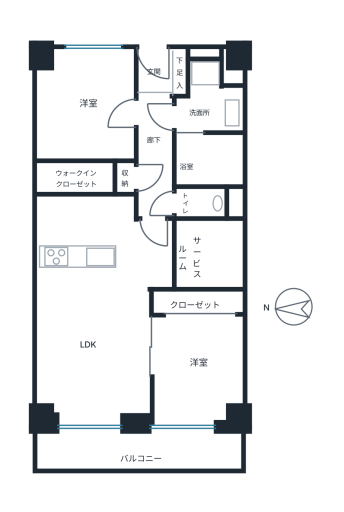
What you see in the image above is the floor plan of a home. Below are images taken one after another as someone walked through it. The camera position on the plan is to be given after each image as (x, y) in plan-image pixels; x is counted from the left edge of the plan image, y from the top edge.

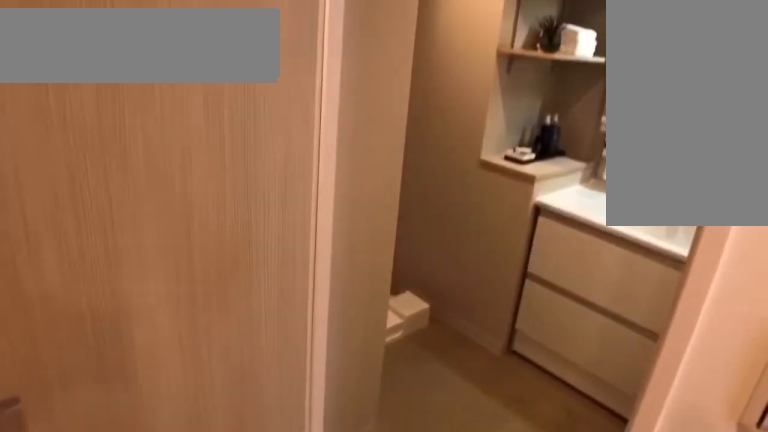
(209, 133)
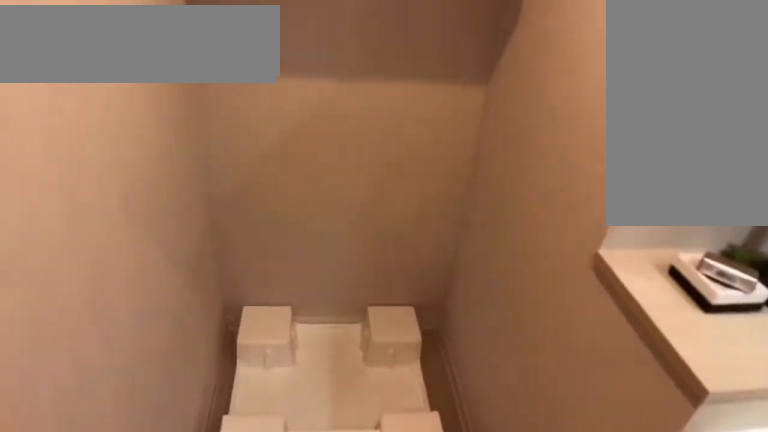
(209, 133)
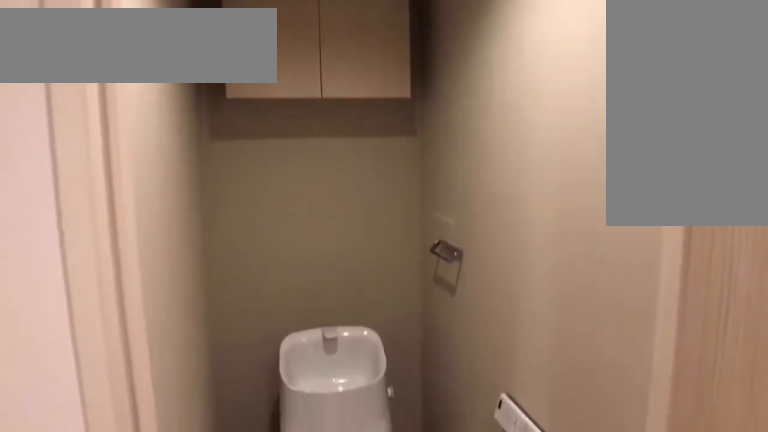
(198, 193)
